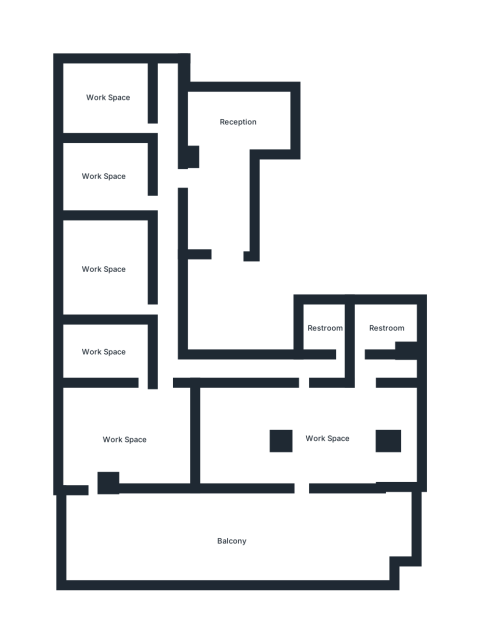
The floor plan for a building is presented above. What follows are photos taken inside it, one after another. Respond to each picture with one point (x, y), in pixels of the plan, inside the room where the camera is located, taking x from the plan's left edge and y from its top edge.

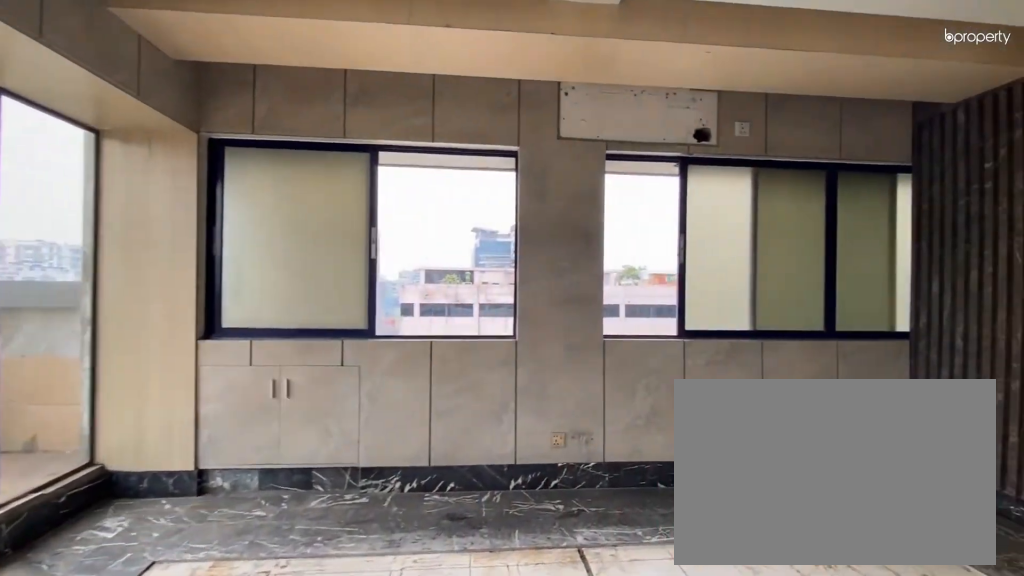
(125, 440)
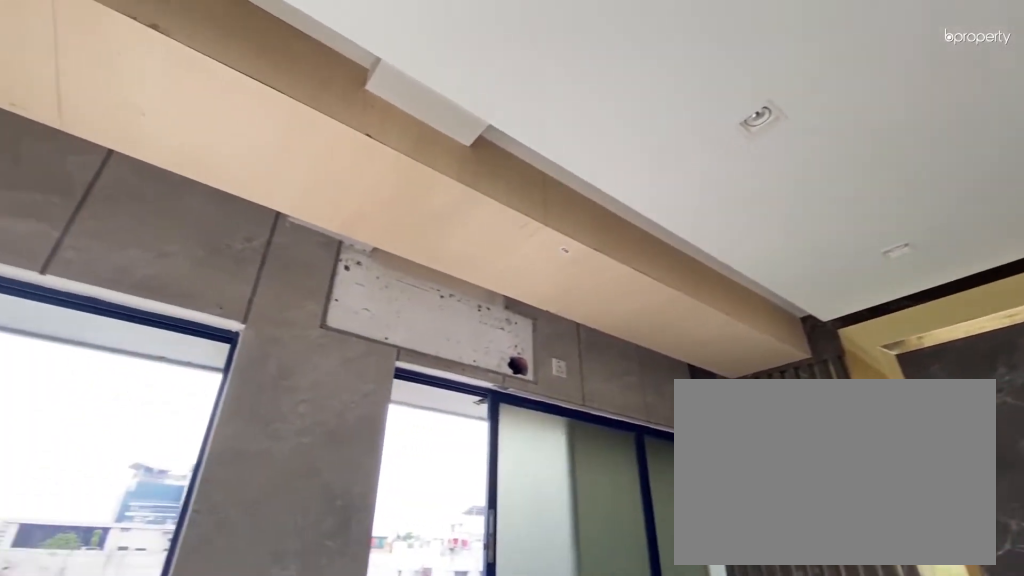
(125, 440)
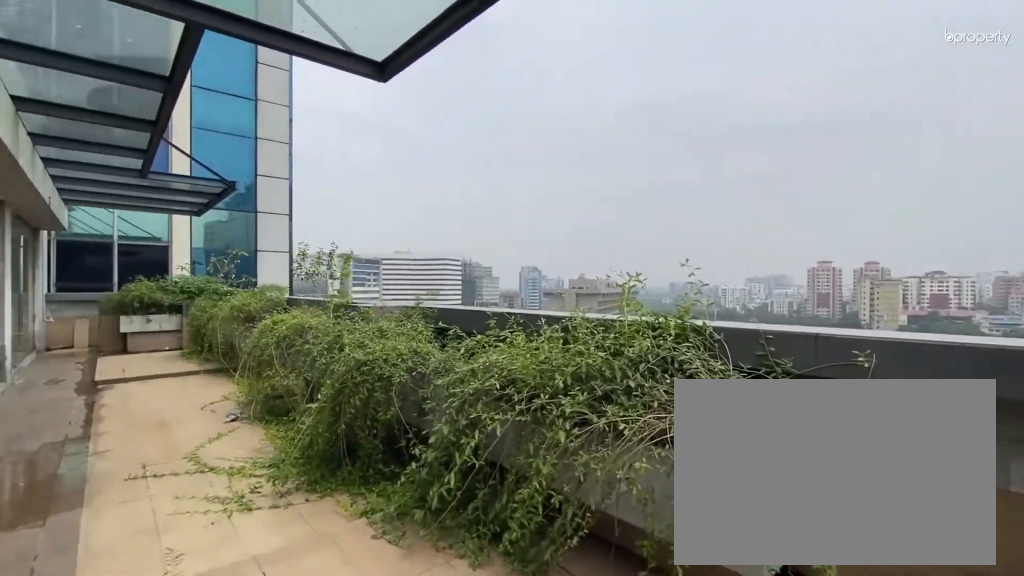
(134, 546)
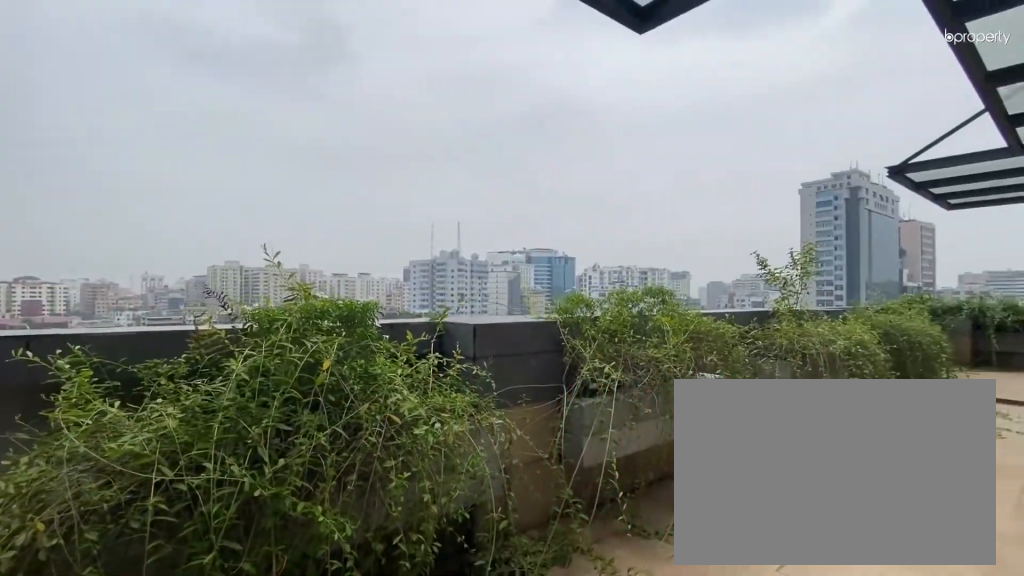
(280, 547)
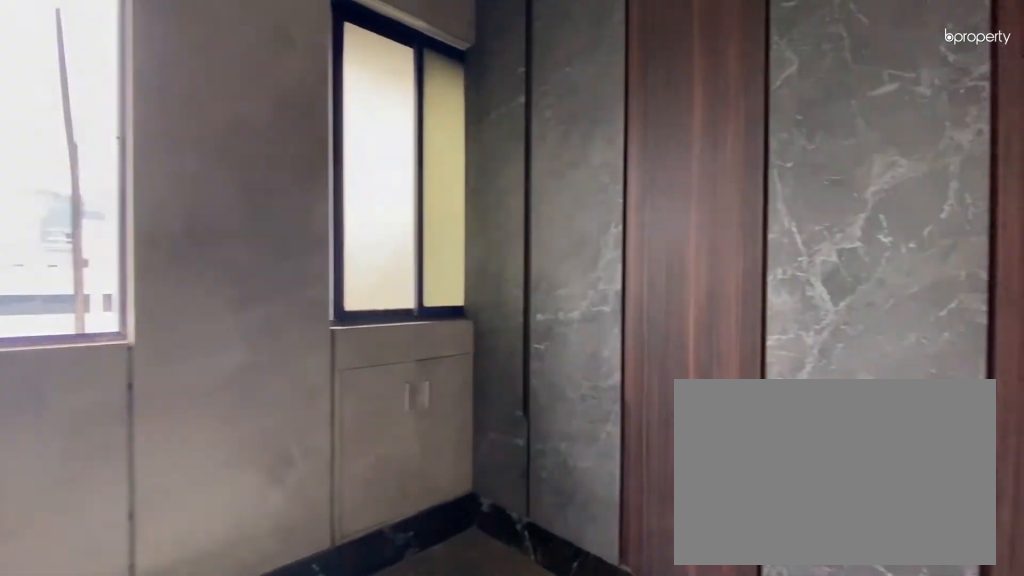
(103, 352)
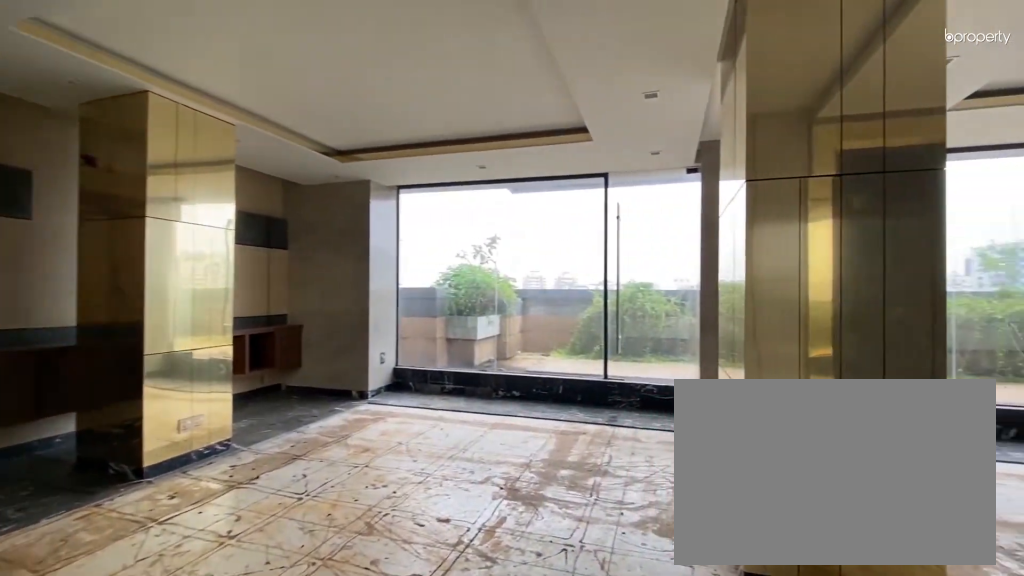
(313, 434)
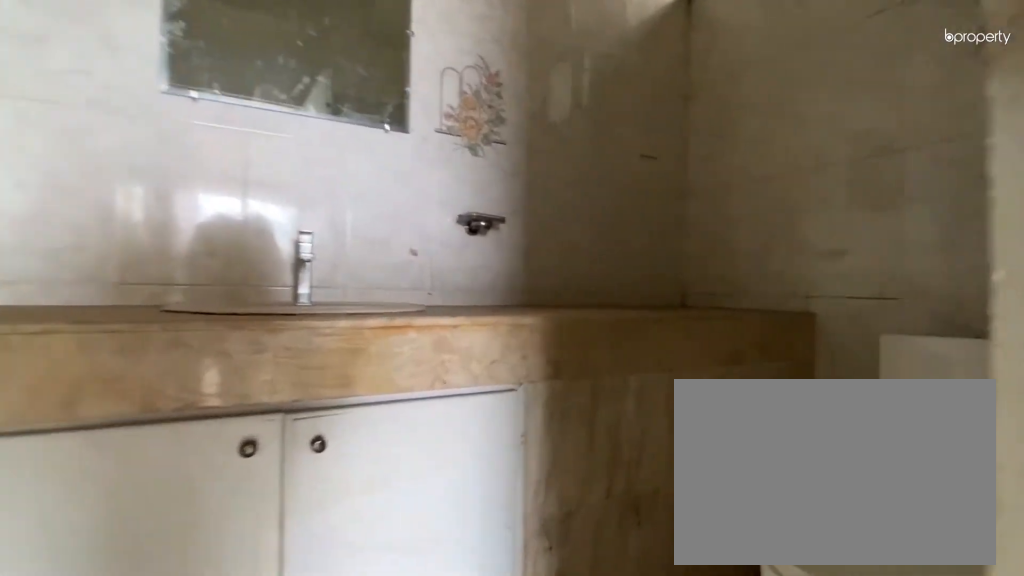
(381, 330)
